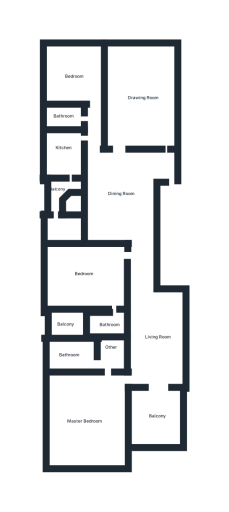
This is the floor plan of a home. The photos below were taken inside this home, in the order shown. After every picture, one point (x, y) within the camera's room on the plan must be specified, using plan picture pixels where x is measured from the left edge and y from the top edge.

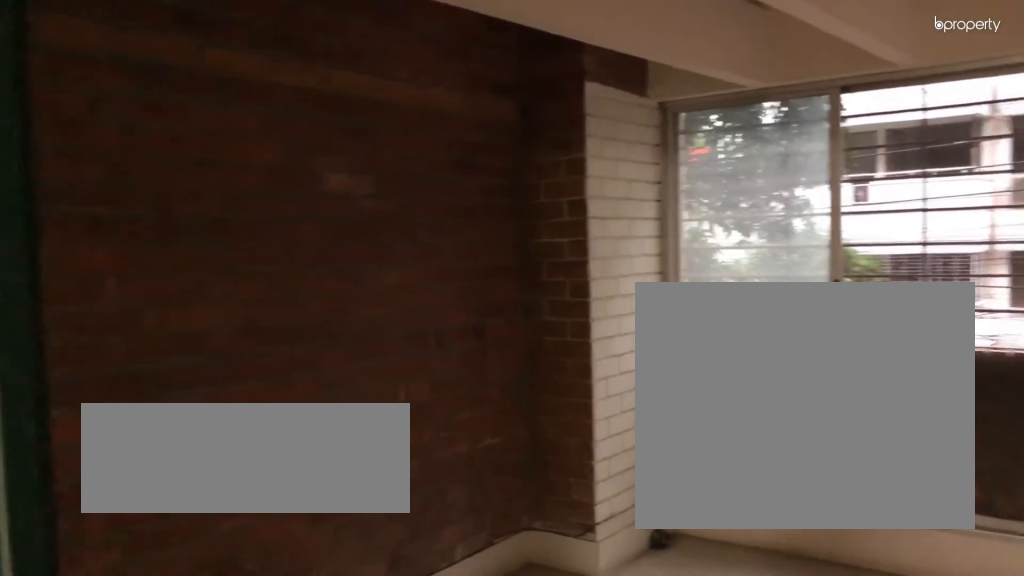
(155, 416)
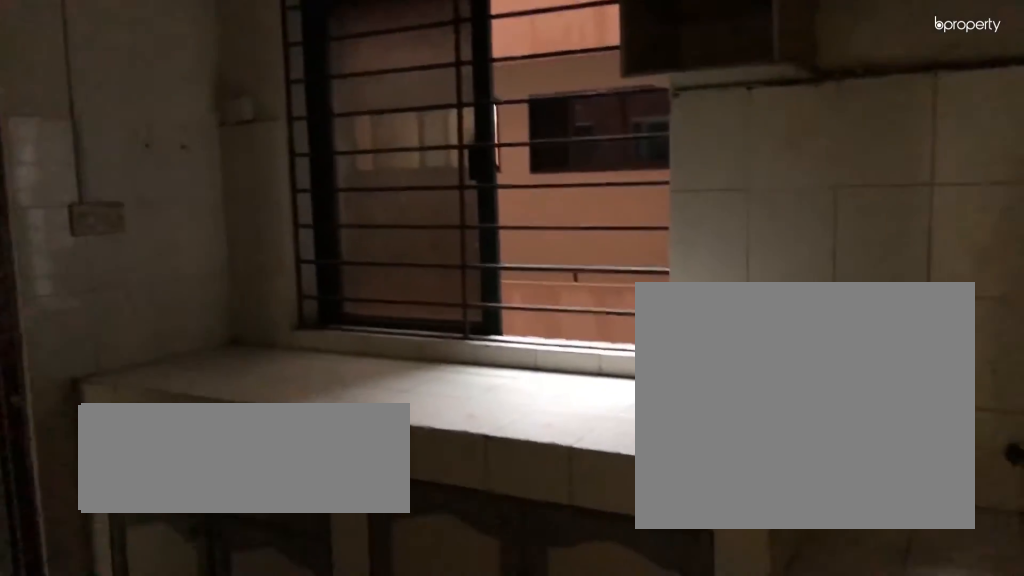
(66, 160)
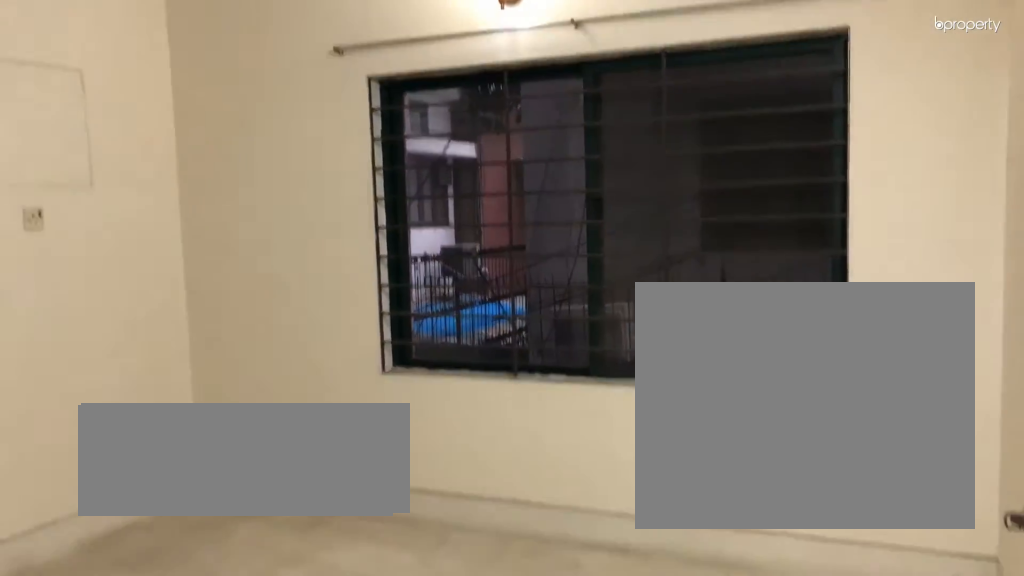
(74, 75)
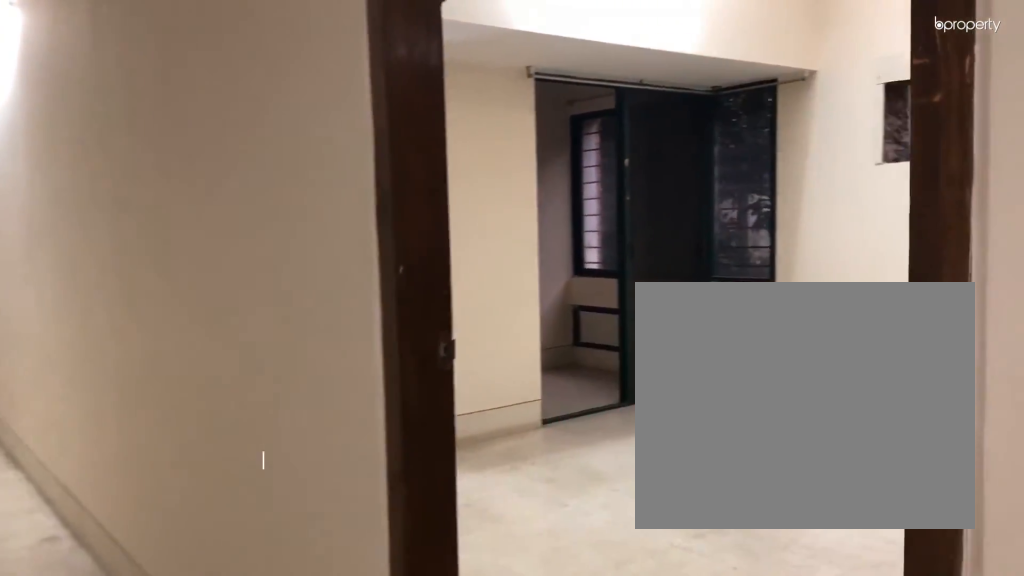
(86, 271)
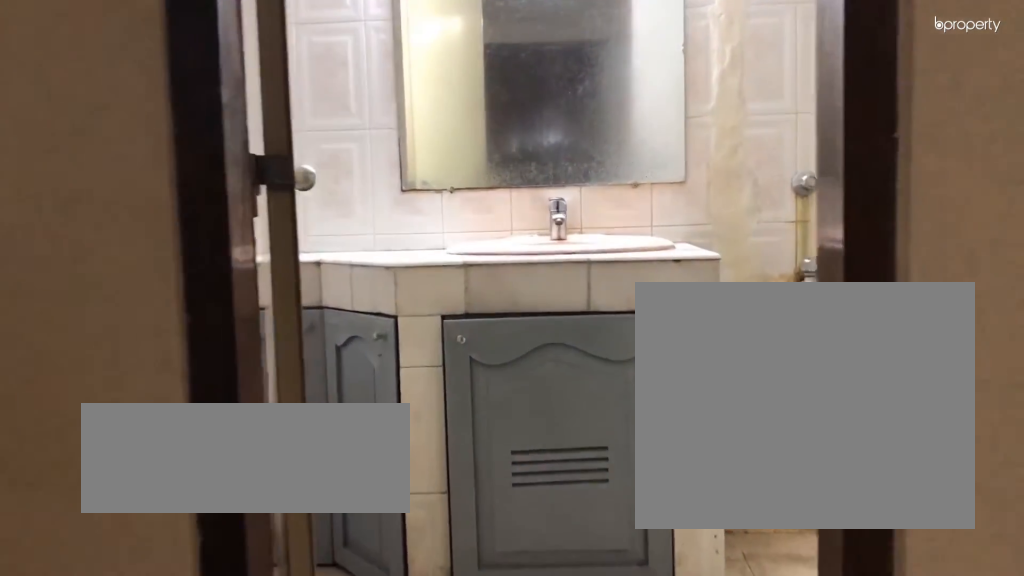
(106, 325)
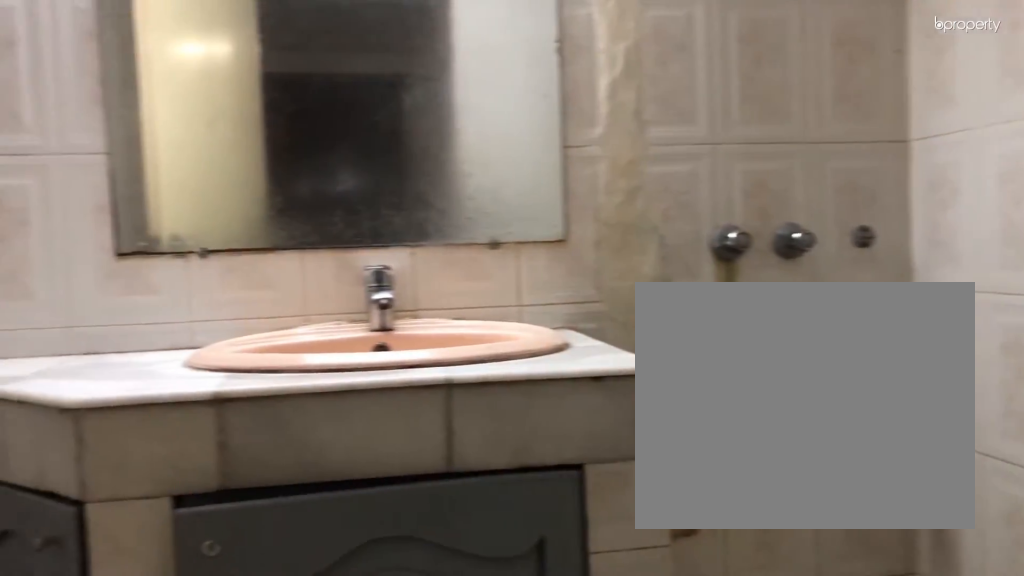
(106, 325)
